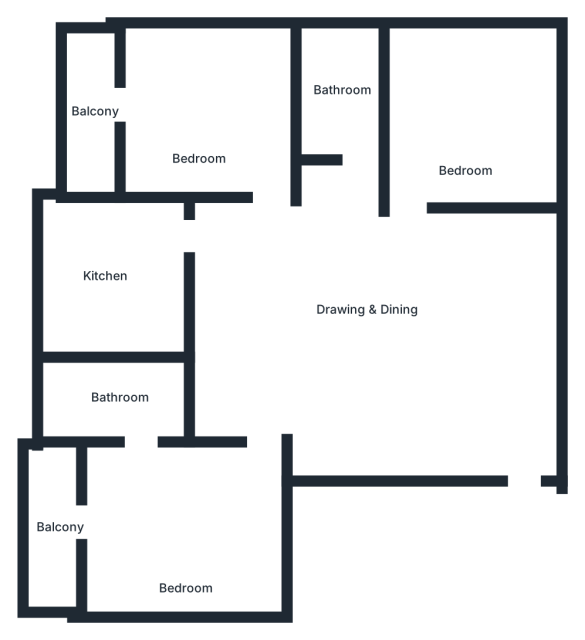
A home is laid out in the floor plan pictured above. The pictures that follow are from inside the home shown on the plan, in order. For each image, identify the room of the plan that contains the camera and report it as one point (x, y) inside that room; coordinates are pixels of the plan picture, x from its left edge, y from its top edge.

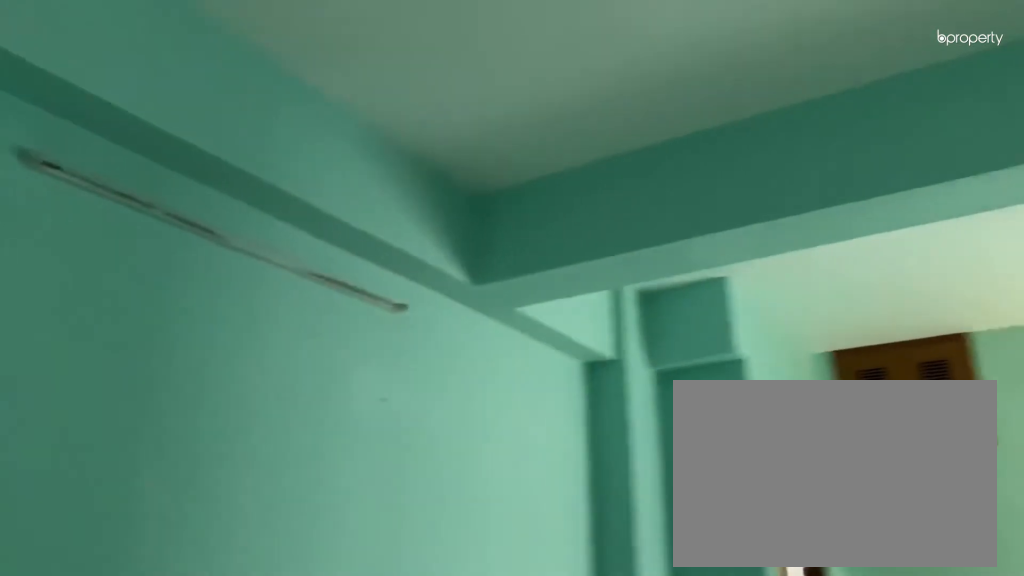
(363, 332)
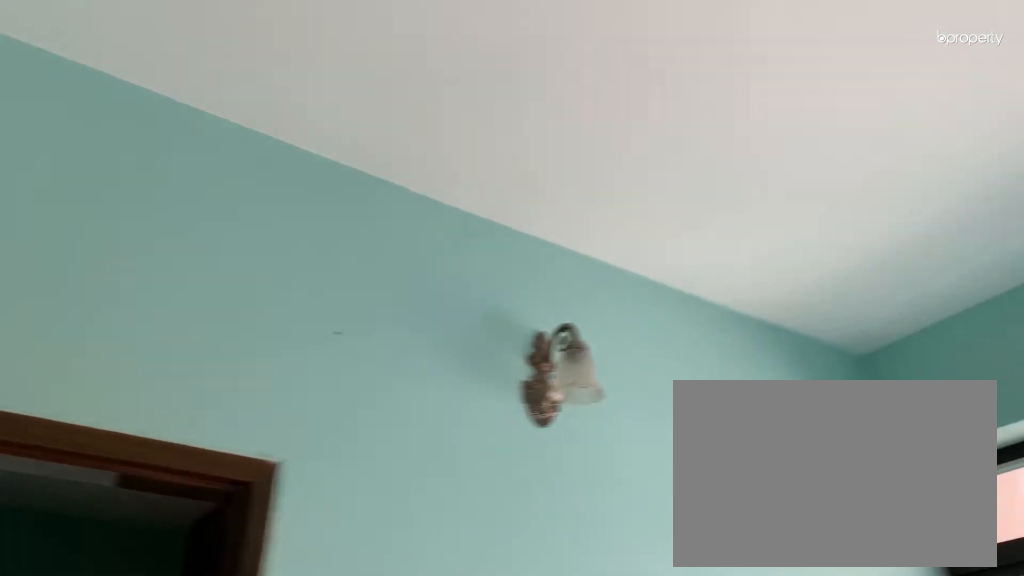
(197, 109)
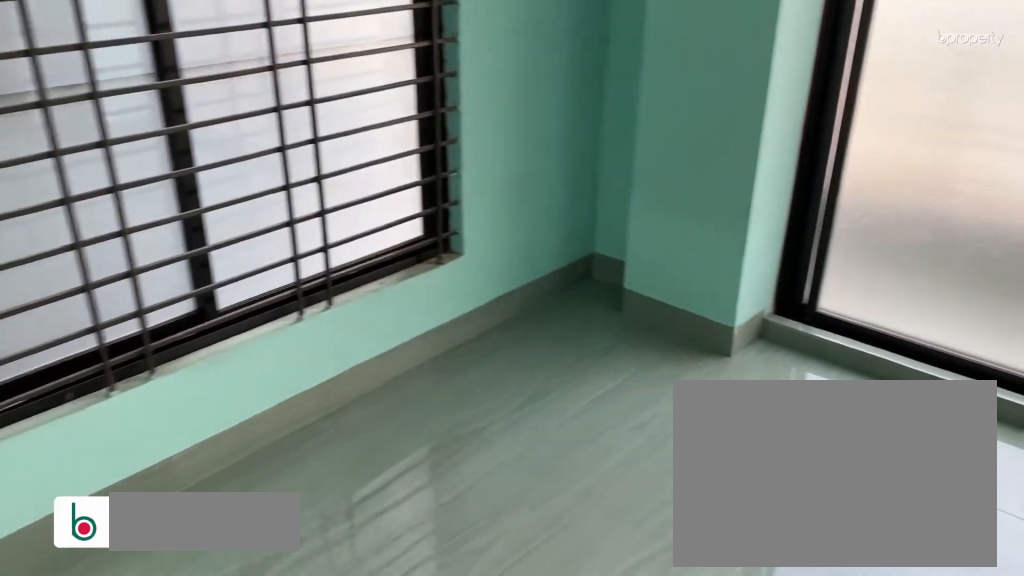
(175, 538)
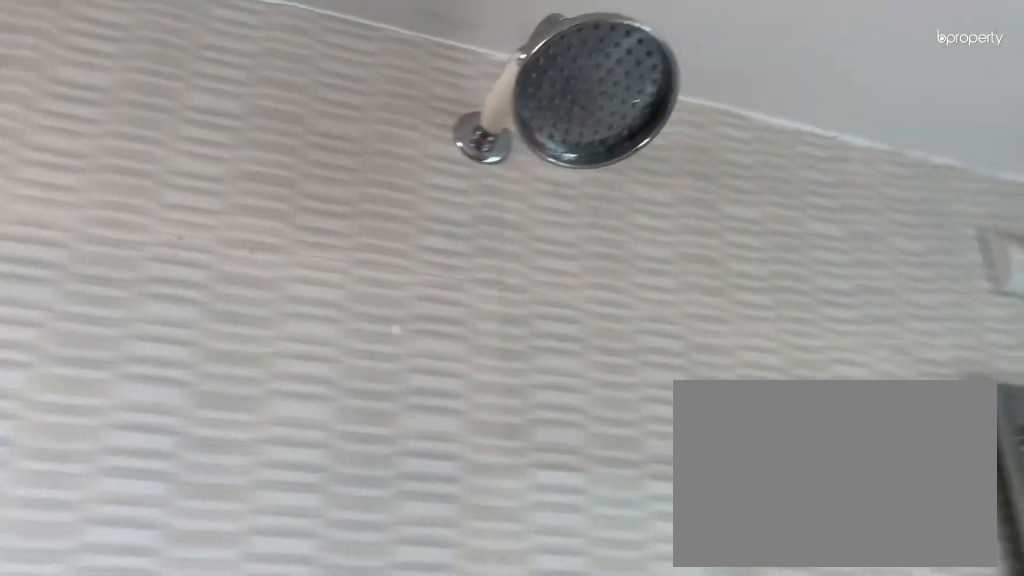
(126, 405)
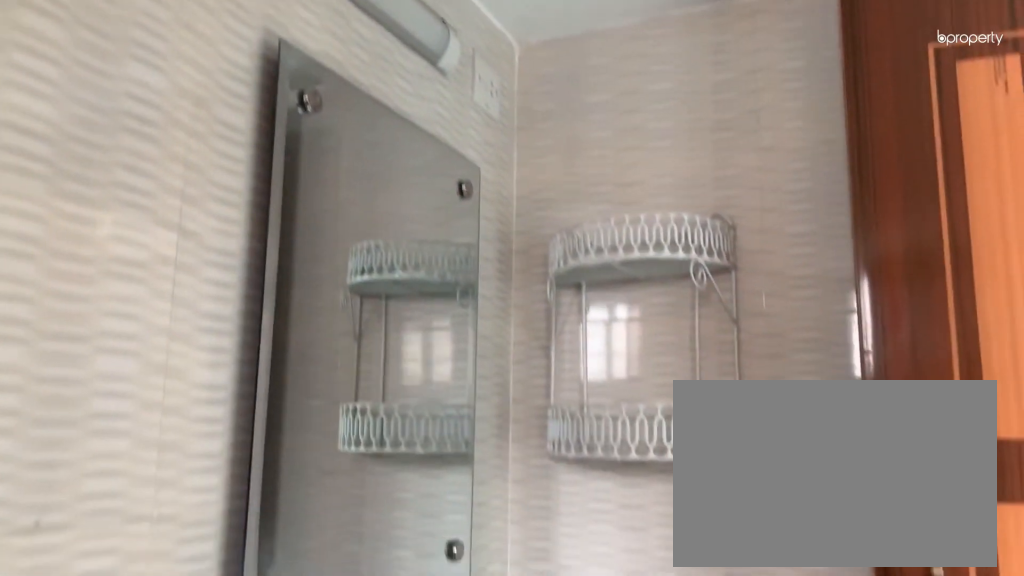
(126, 405)
